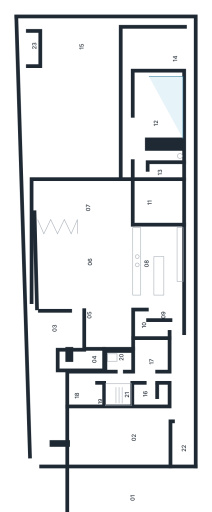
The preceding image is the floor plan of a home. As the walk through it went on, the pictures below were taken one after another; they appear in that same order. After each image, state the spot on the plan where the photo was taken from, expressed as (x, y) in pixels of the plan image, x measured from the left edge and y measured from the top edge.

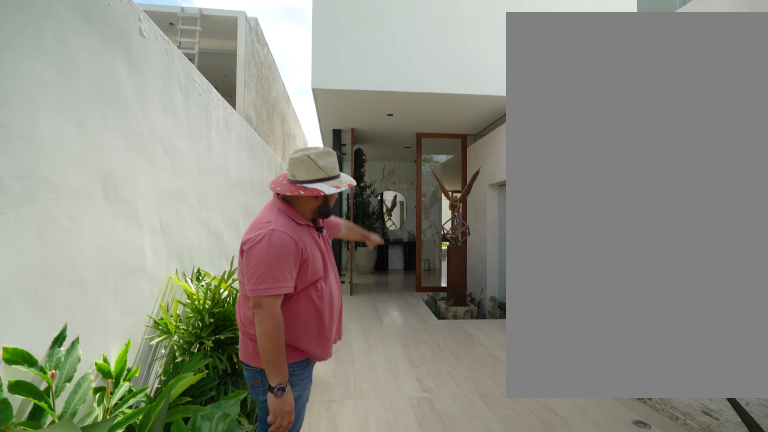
(50, 419)
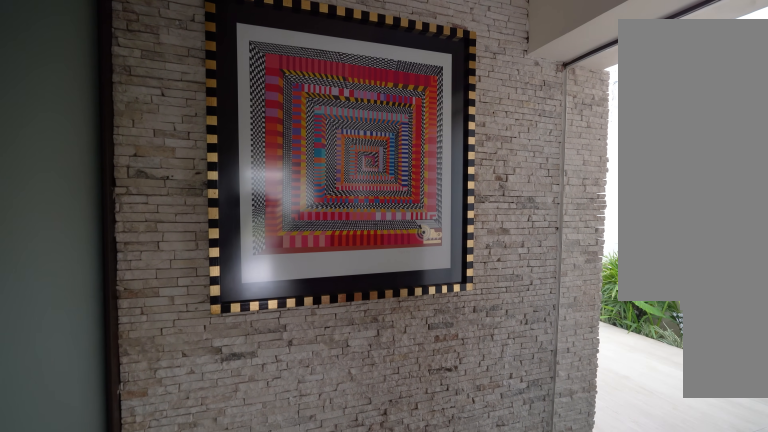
(78, 356)
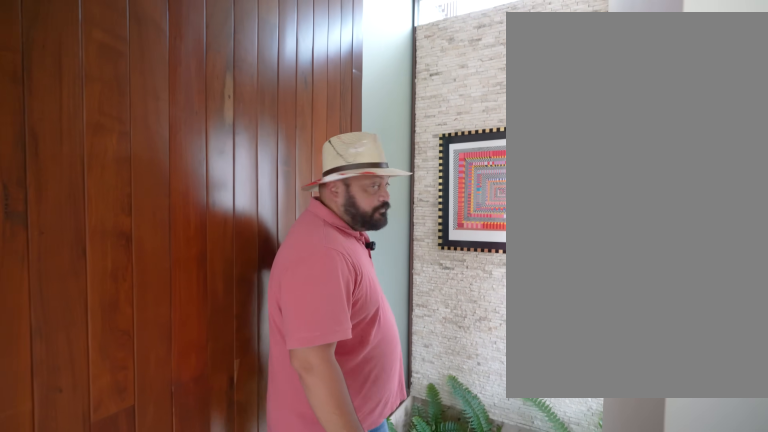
(78, 356)
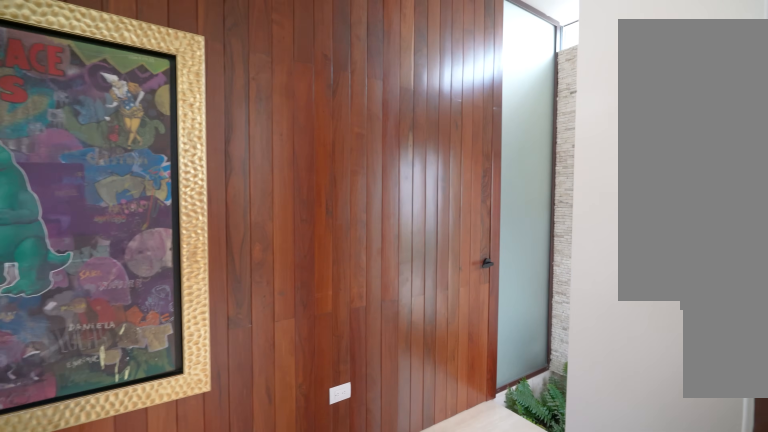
(77, 356)
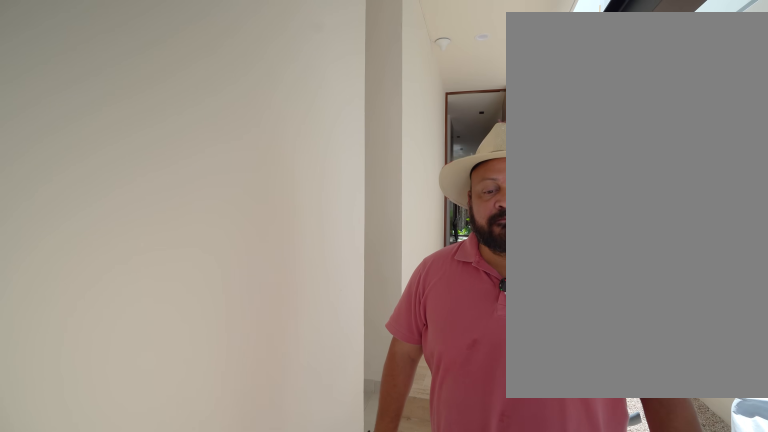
(177, 390)
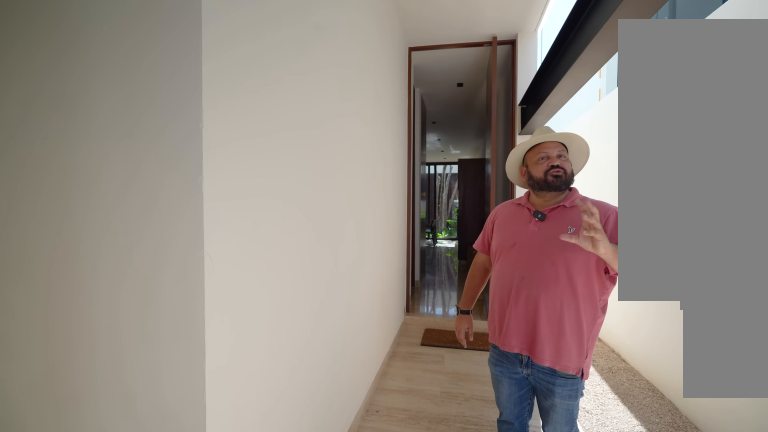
(176, 375)
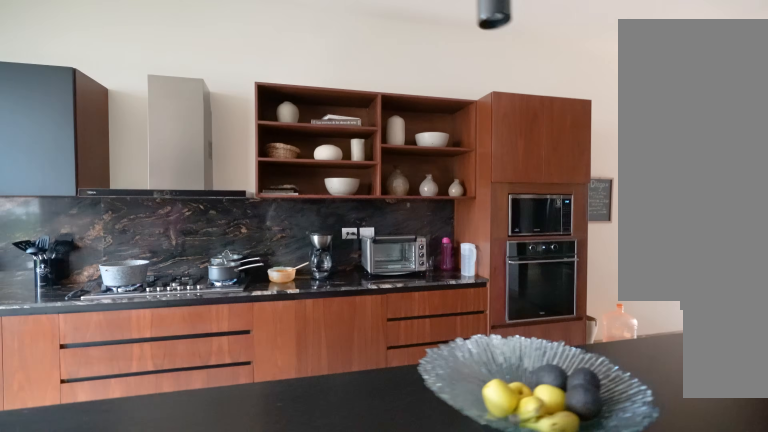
(143, 236)
